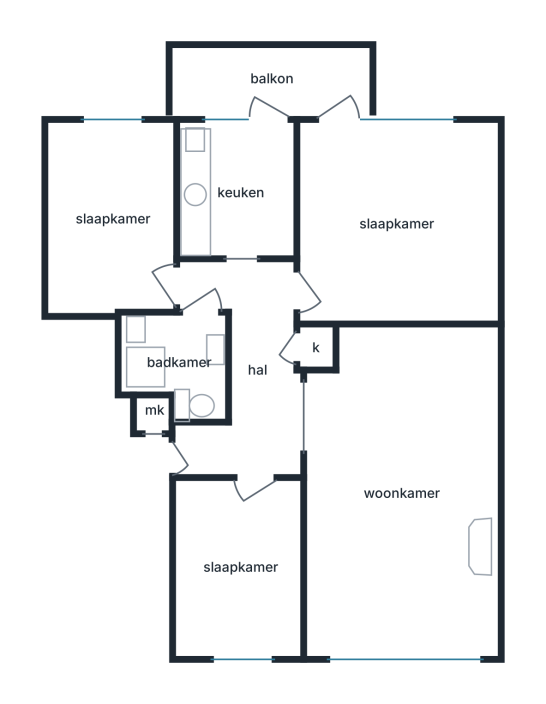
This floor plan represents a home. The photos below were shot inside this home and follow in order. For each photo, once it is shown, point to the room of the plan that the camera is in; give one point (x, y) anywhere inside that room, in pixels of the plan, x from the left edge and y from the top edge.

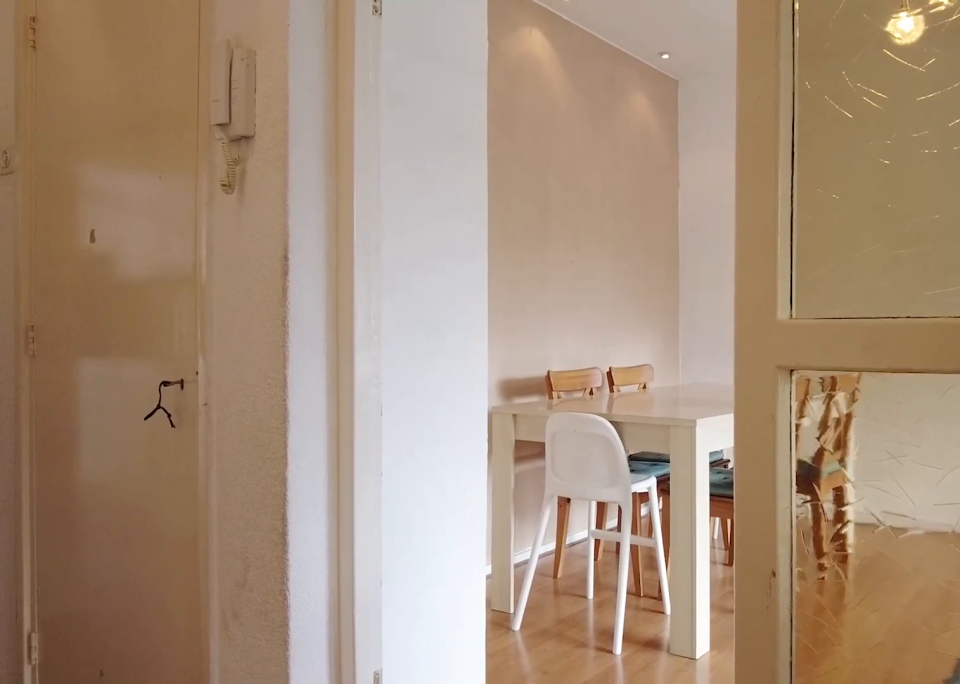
(249, 369)
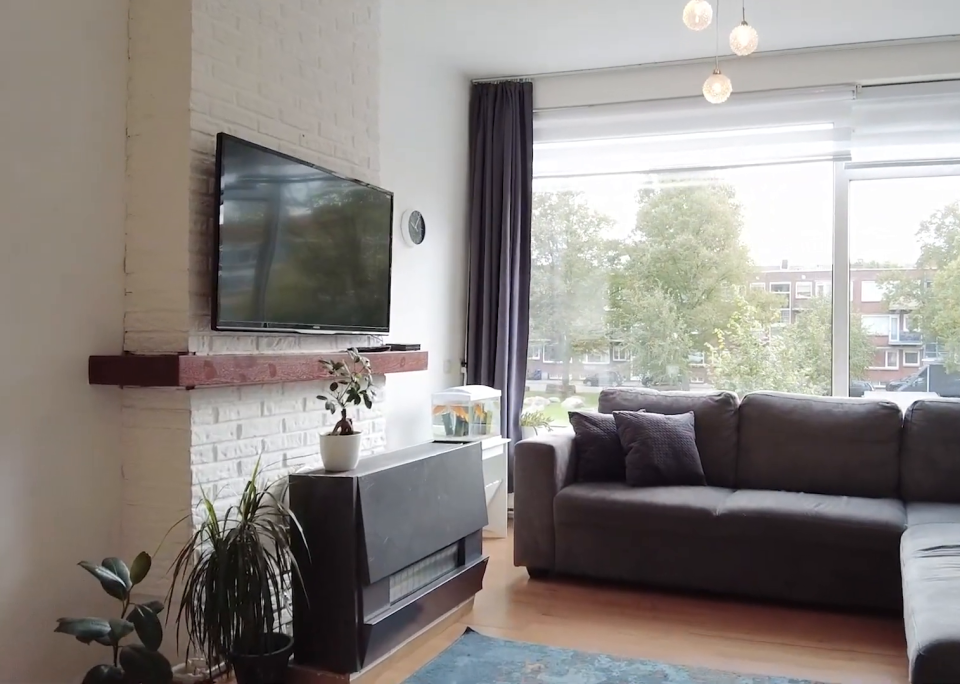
(401, 491)
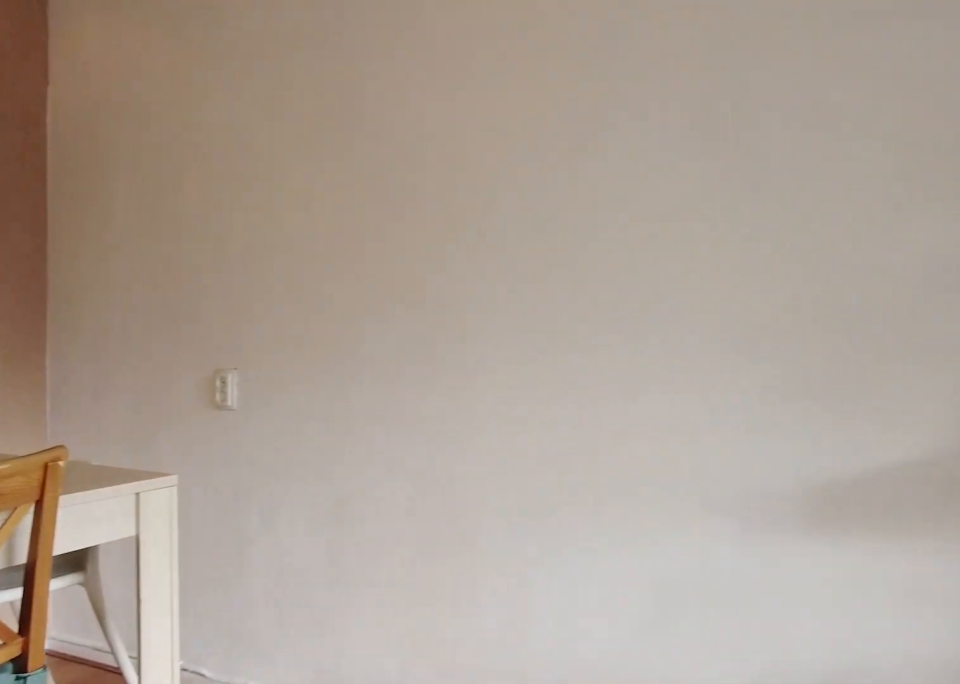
(401, 491)
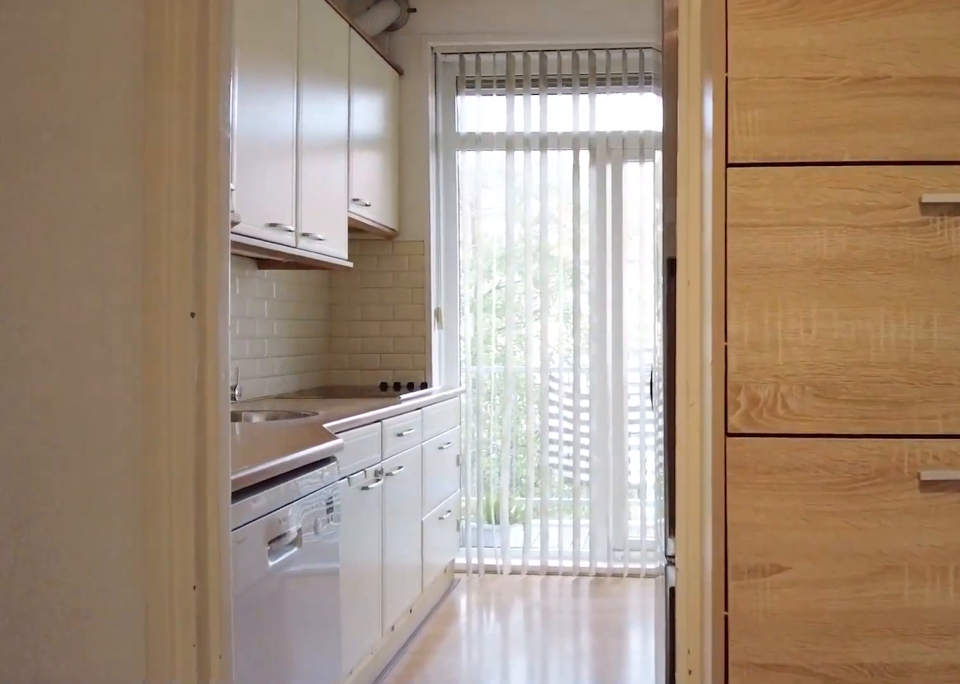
(249, 369)
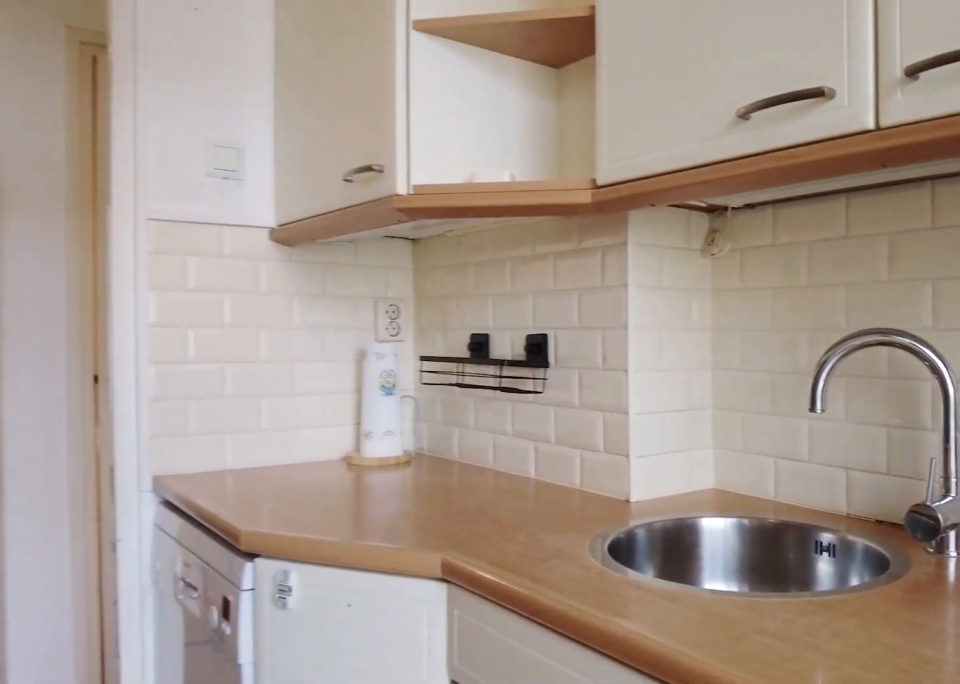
(238, 193)
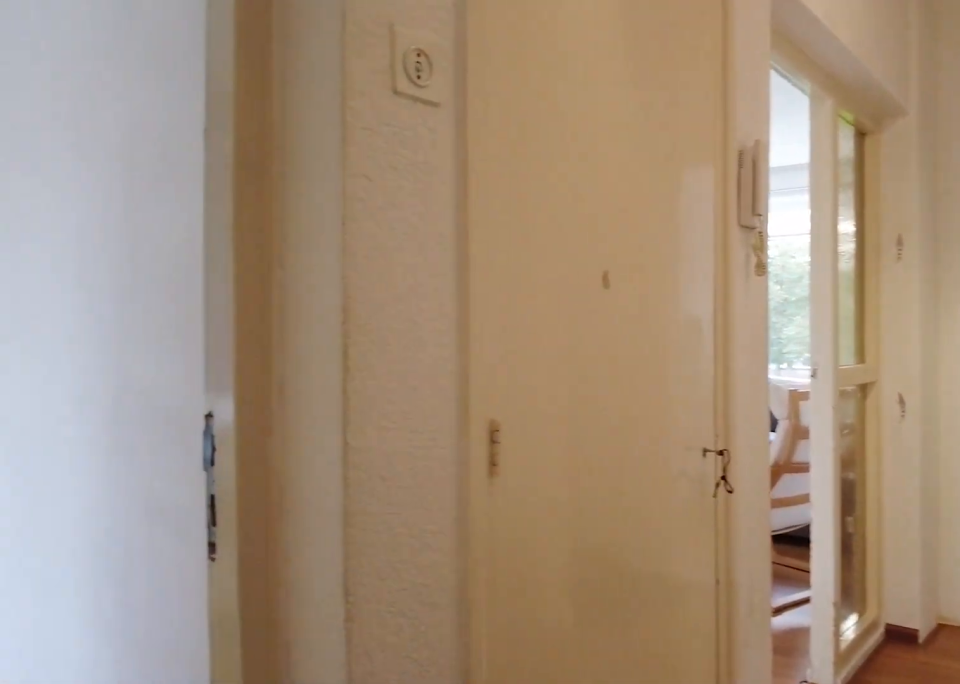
(249, 369)
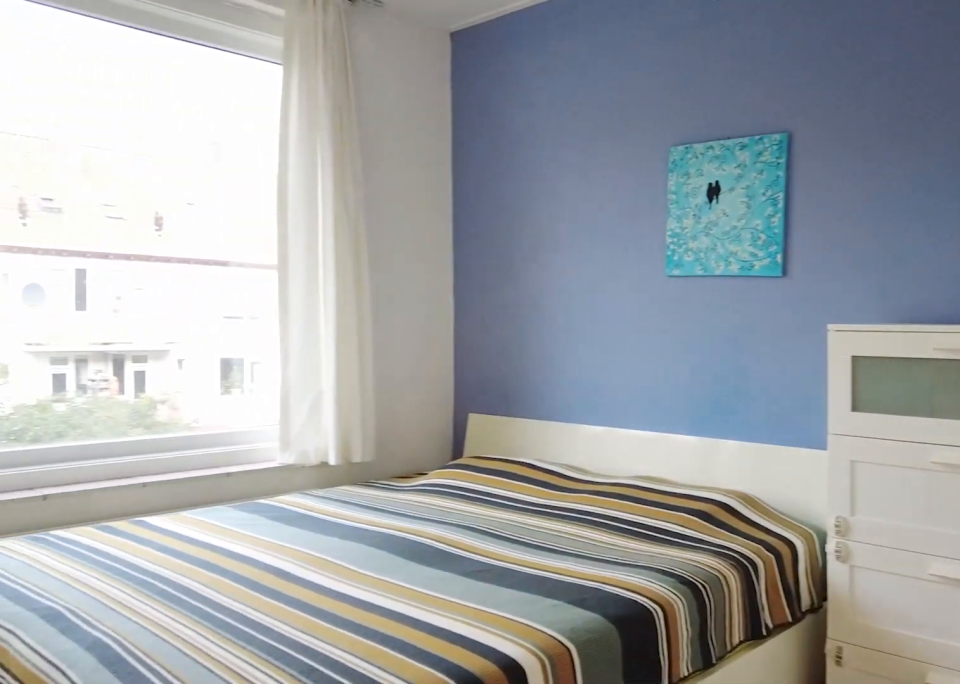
(396, 222)
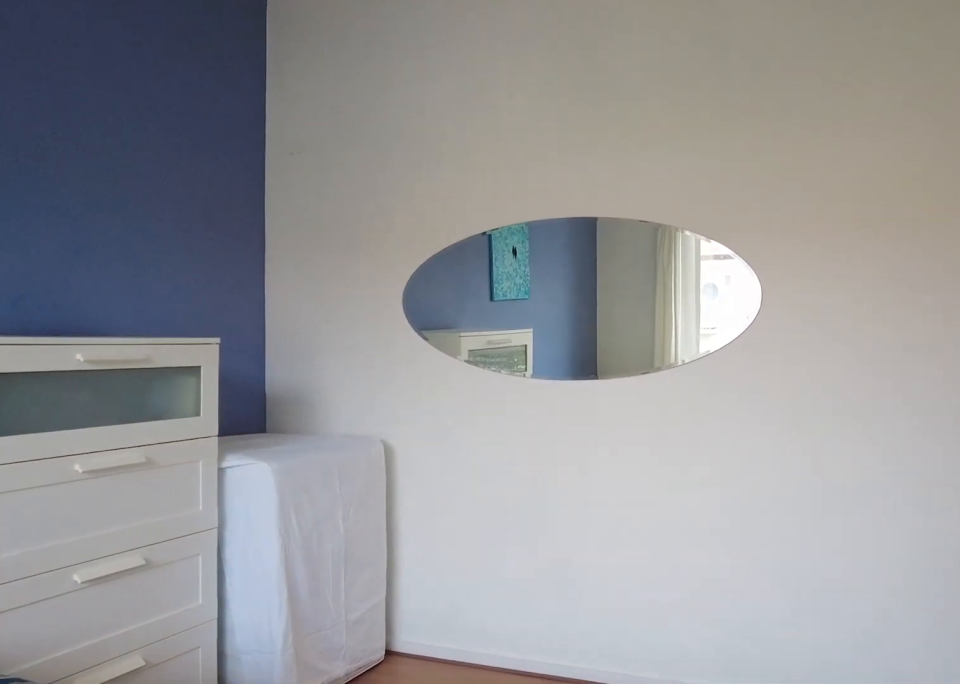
(396, 222)
